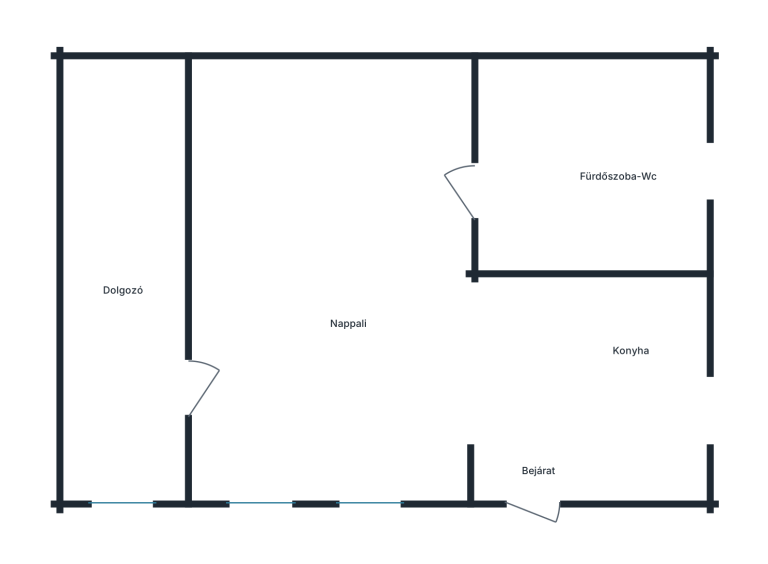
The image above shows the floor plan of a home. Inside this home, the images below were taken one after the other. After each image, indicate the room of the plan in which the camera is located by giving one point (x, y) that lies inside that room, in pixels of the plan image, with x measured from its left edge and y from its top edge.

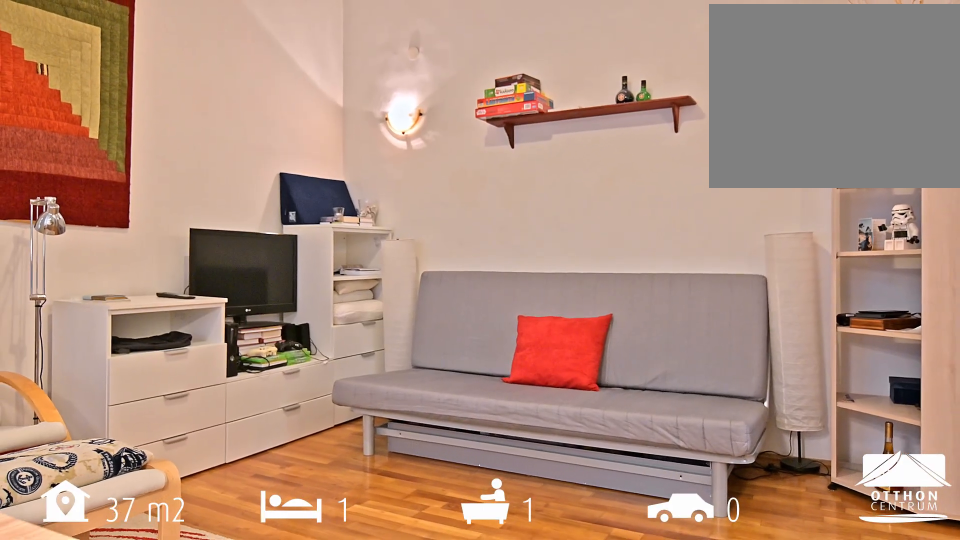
(330, 288)
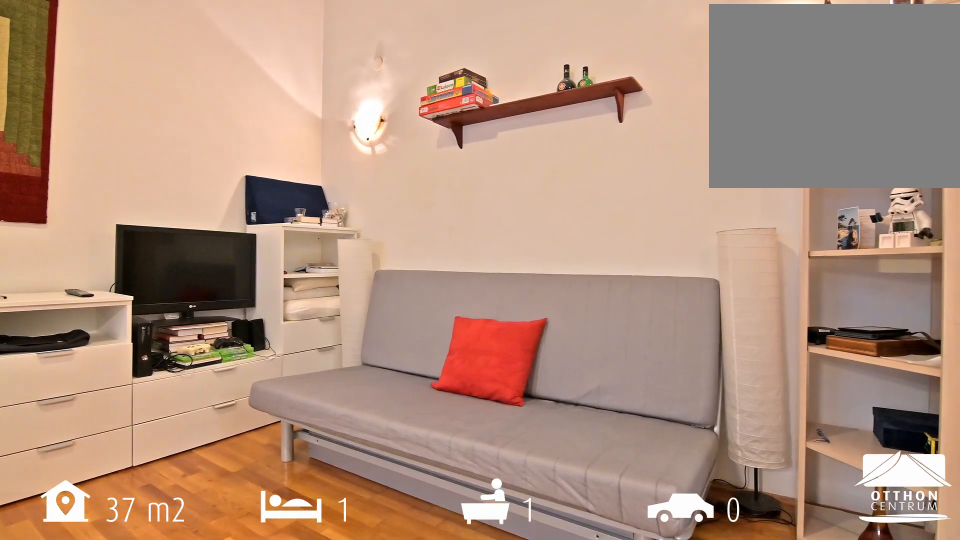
(330, 288)
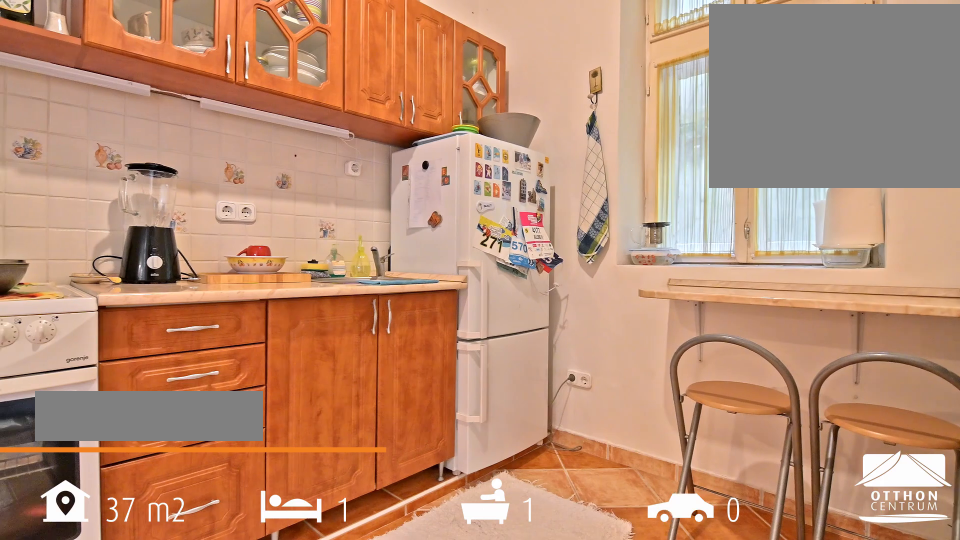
(590, 384)
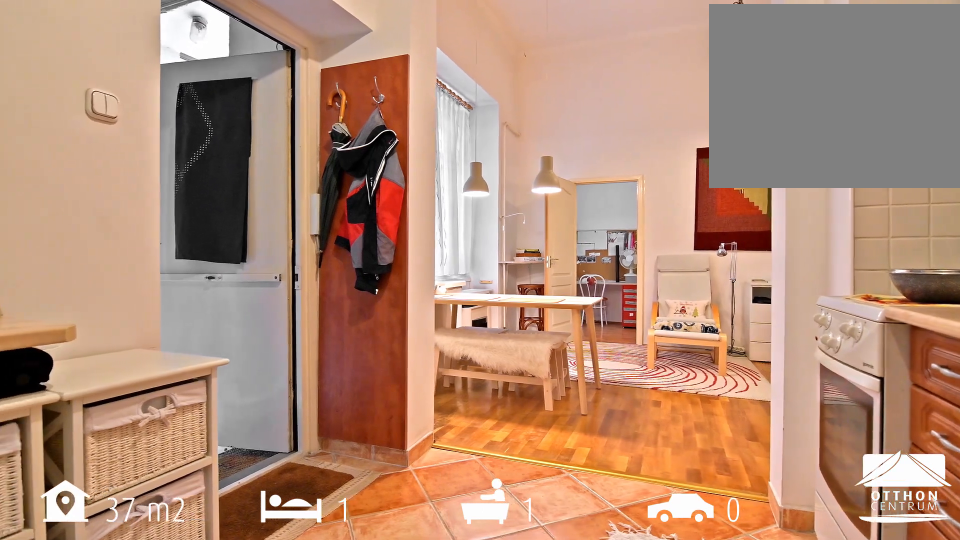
(589, 384)
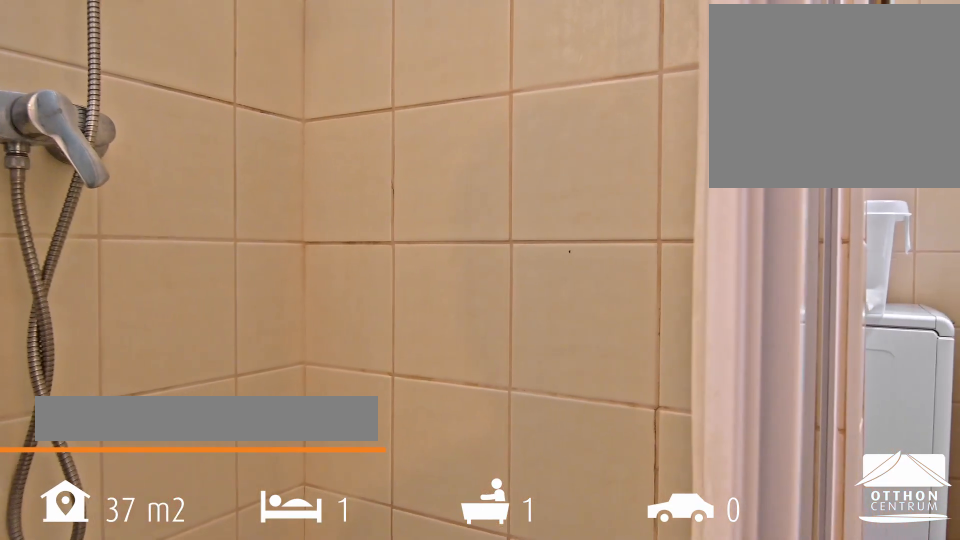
(594, 169)
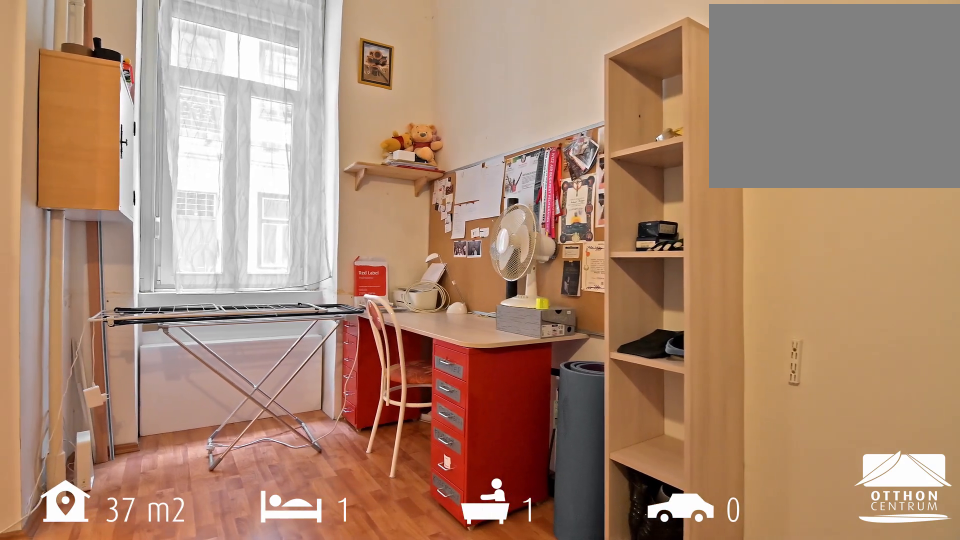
(125, 279)
